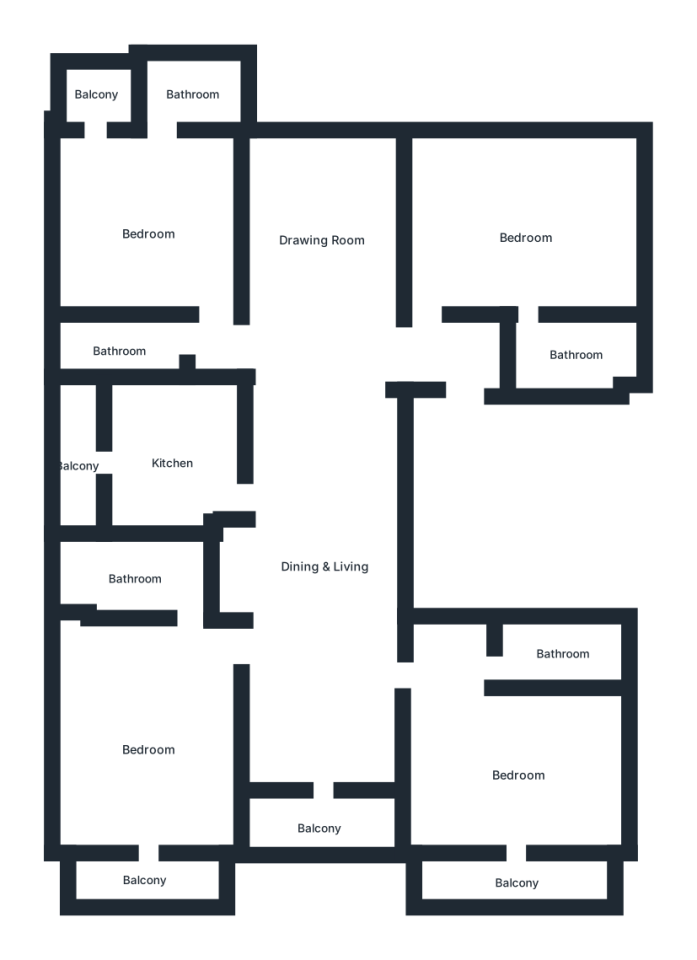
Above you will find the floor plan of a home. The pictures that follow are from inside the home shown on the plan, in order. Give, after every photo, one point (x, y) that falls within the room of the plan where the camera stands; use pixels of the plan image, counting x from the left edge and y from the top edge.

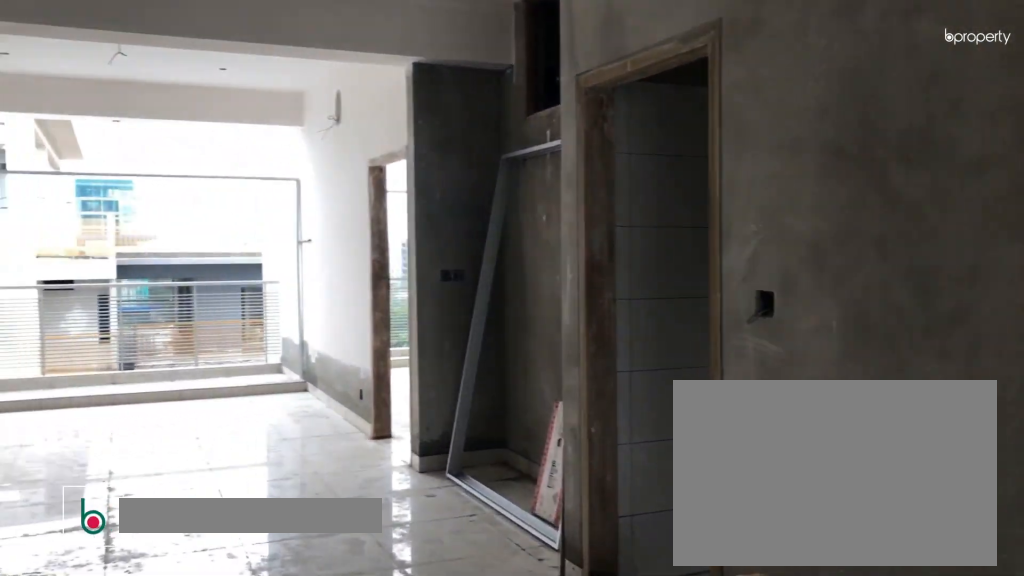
(323, 568)
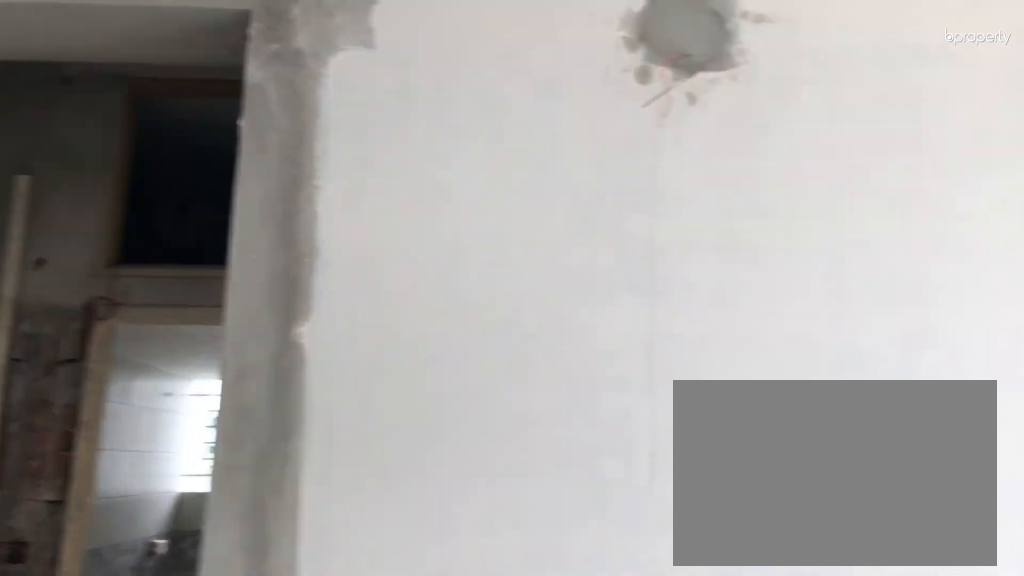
(323, 241)
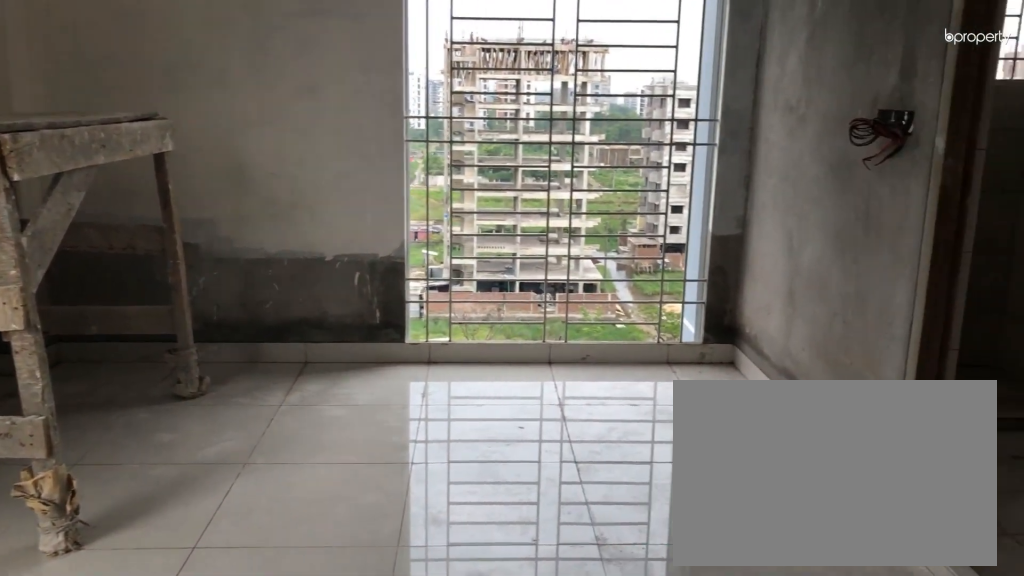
(527, 235)
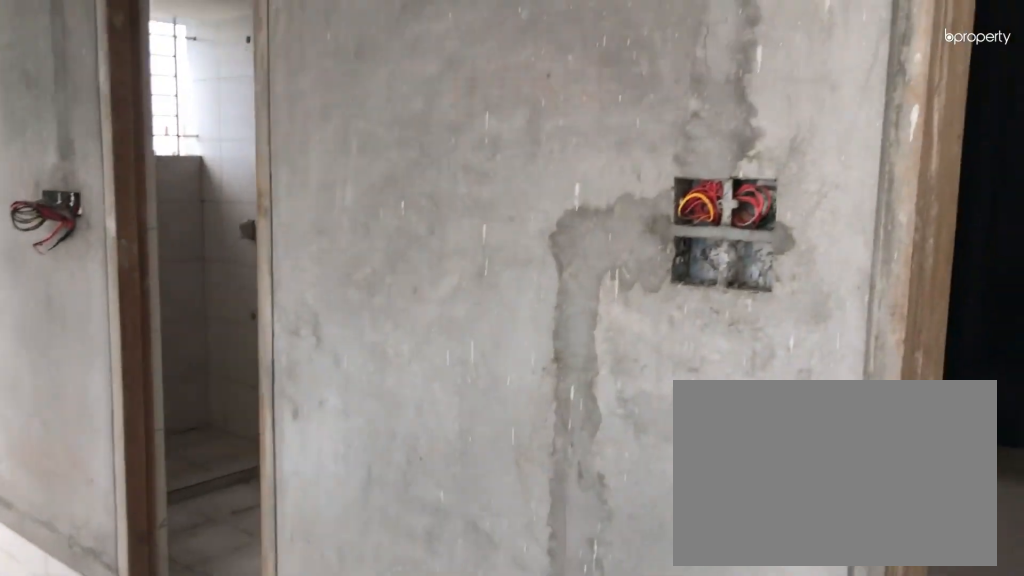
(527, 235)
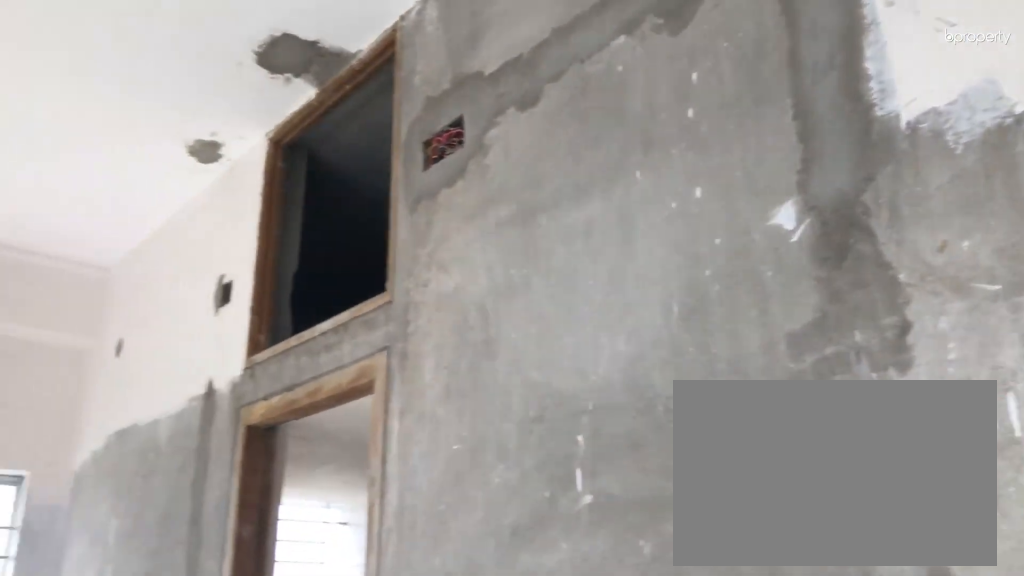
(527, 235)
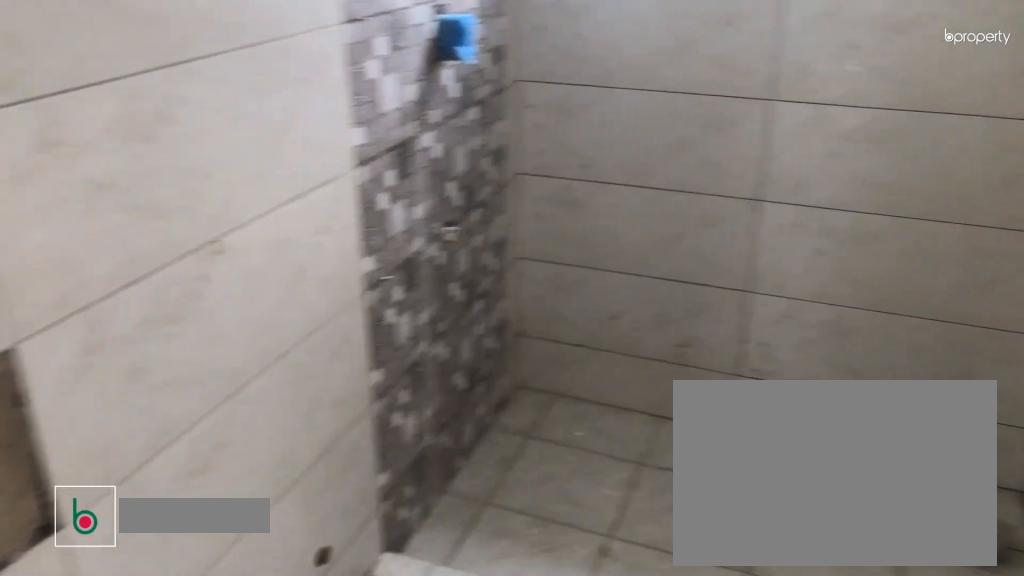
(562, 653)
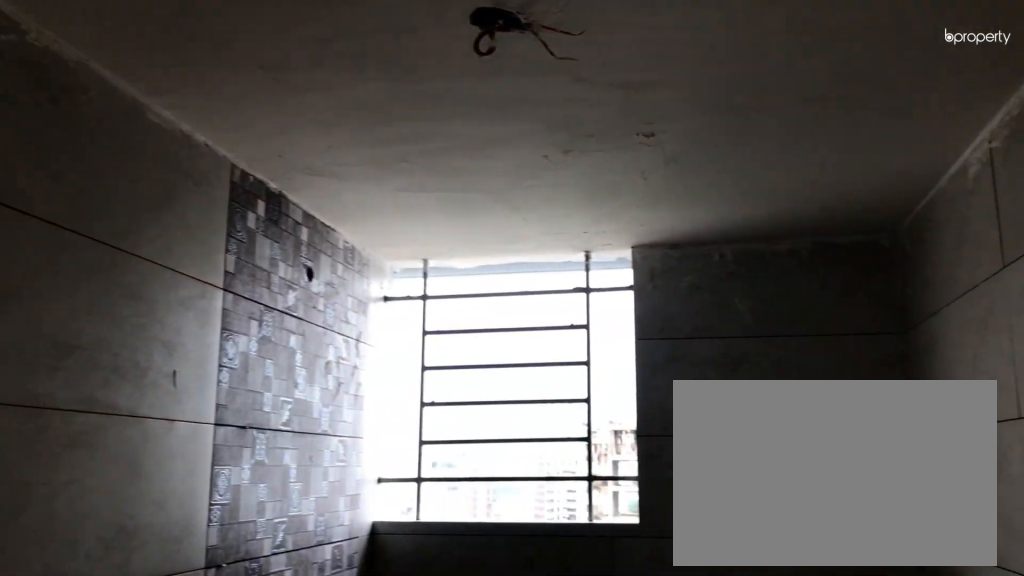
(562, 653)
